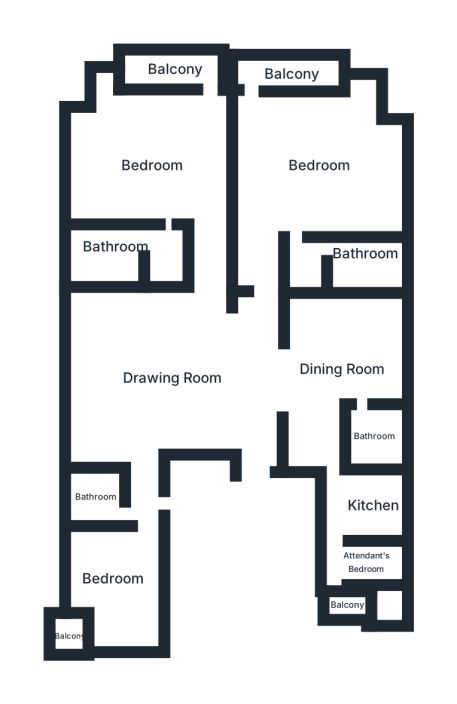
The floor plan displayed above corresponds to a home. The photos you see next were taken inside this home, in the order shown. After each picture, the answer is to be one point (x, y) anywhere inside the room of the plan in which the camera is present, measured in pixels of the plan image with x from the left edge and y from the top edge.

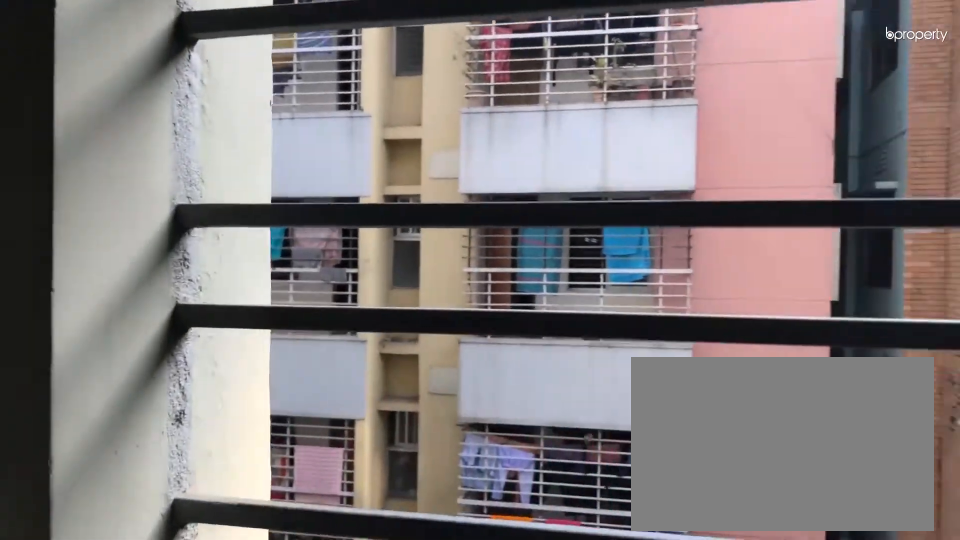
(178, 71)
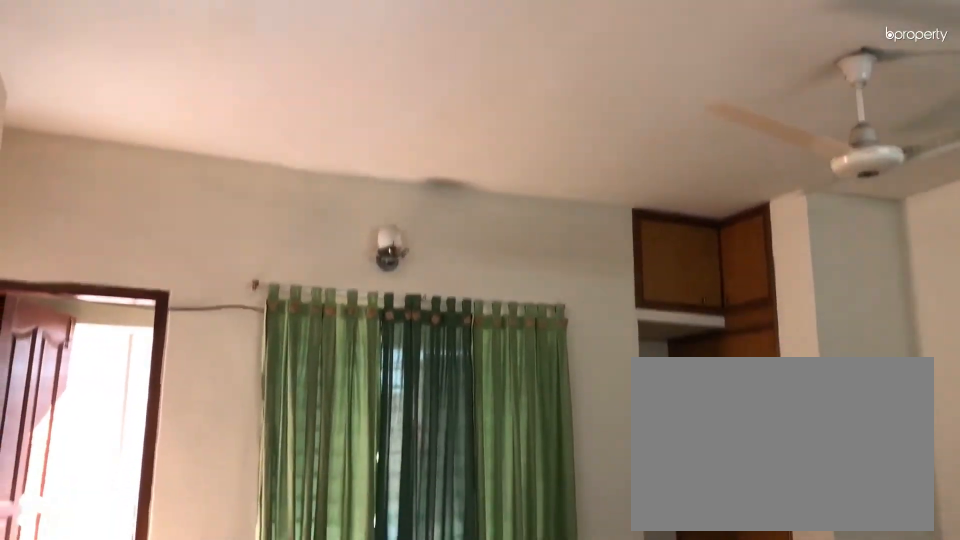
(319, 167)
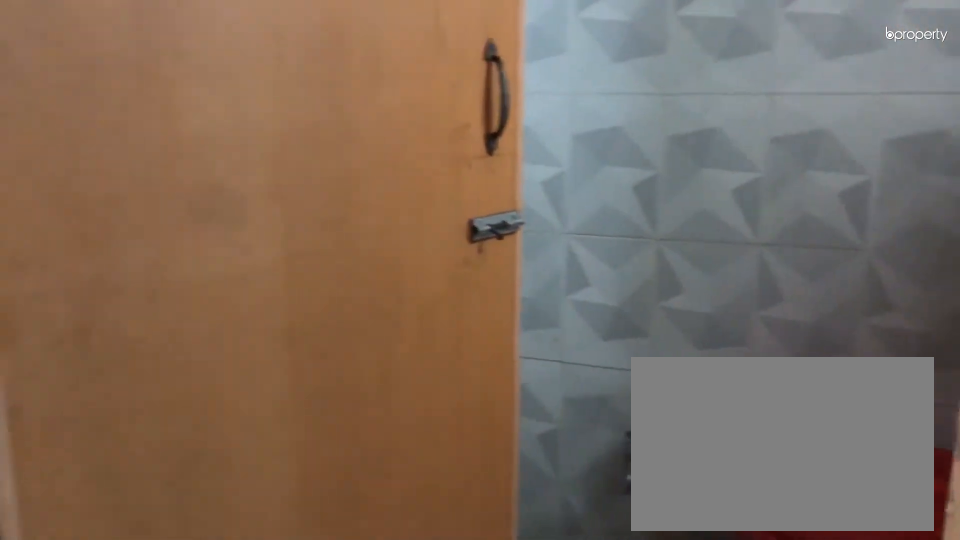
(94, 501)
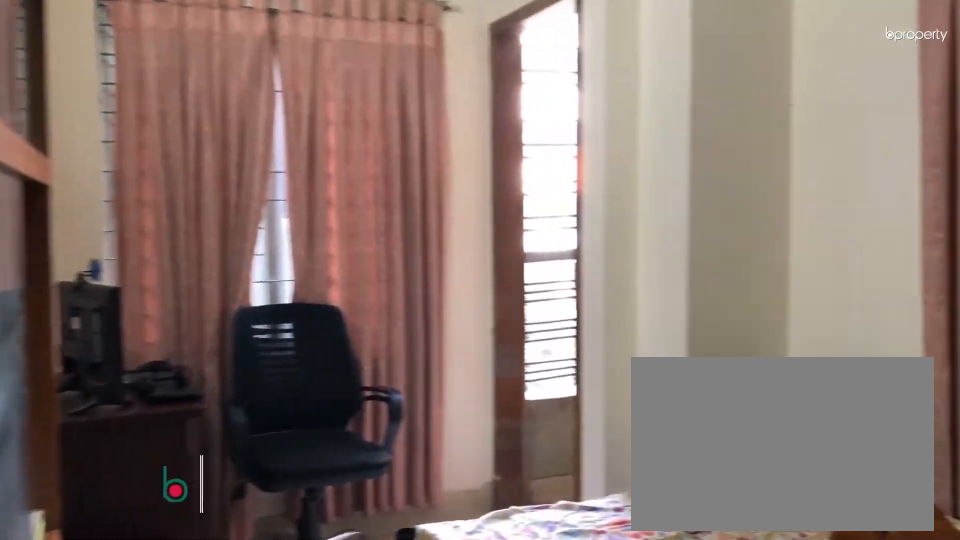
(115, 580)
